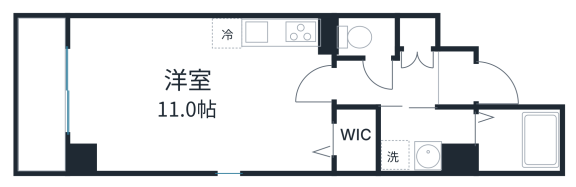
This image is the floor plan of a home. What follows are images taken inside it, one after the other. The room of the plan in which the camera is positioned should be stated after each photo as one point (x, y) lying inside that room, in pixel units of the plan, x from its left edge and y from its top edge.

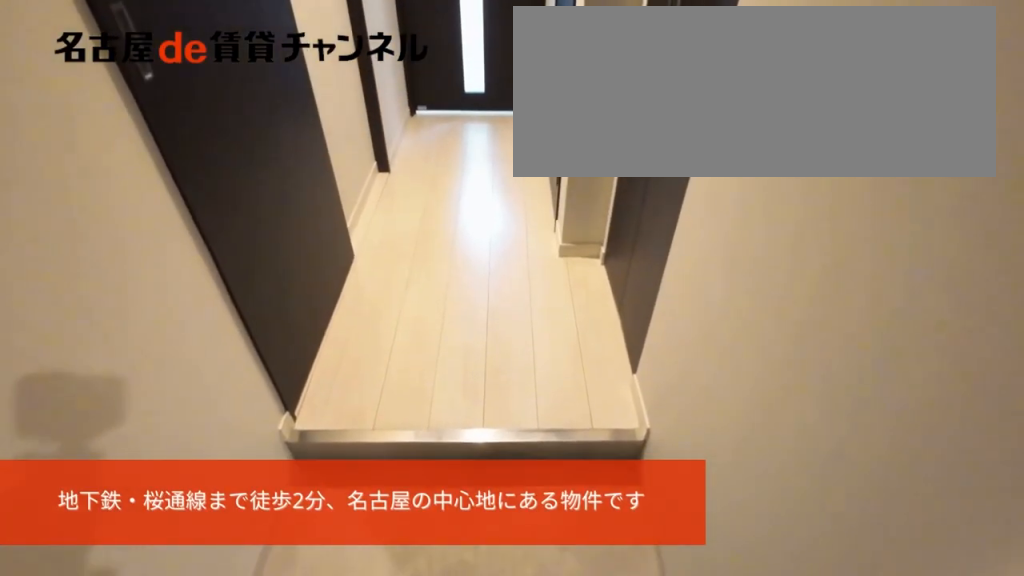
(456, 79)
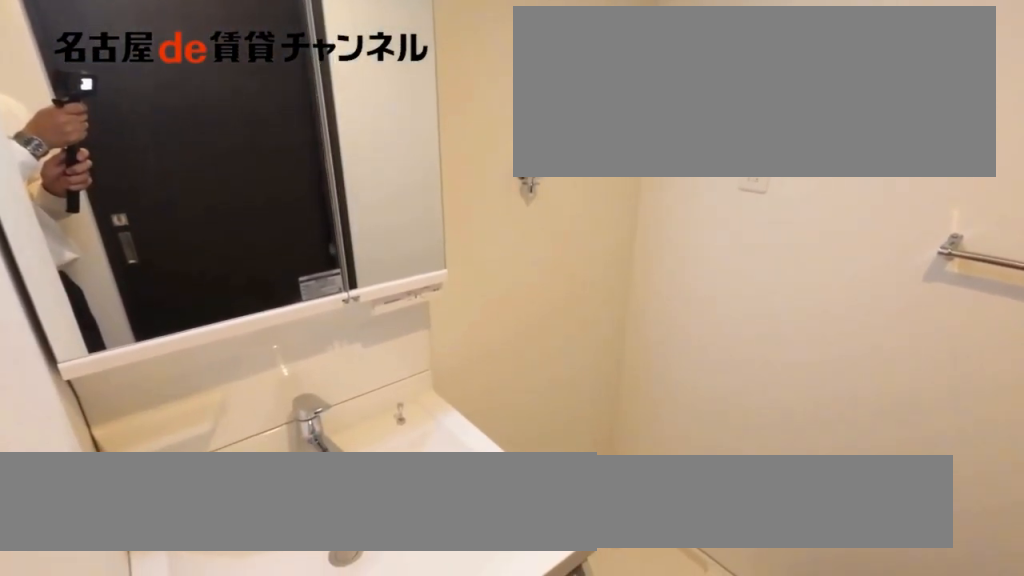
(426, 137)
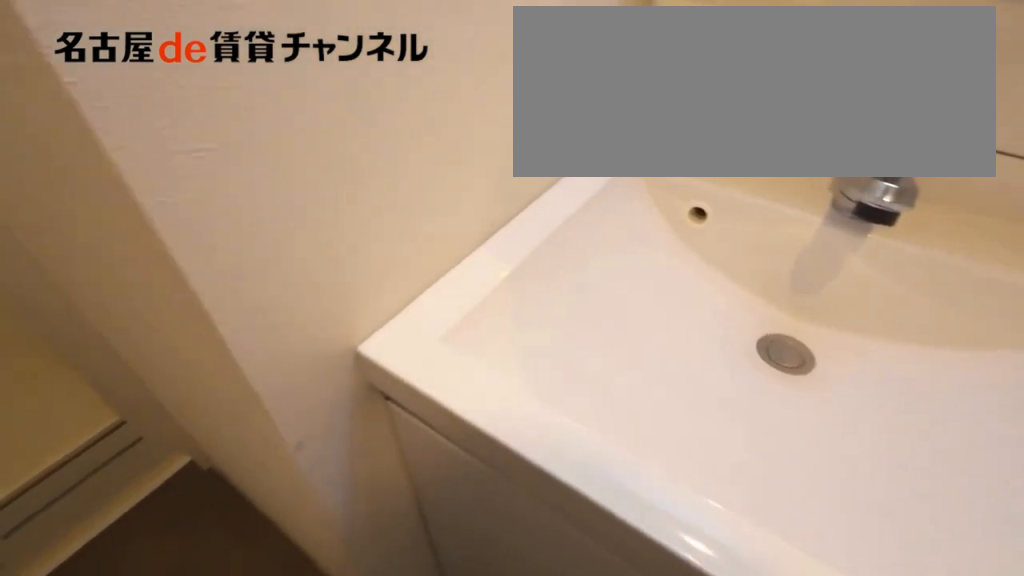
(426, 137)
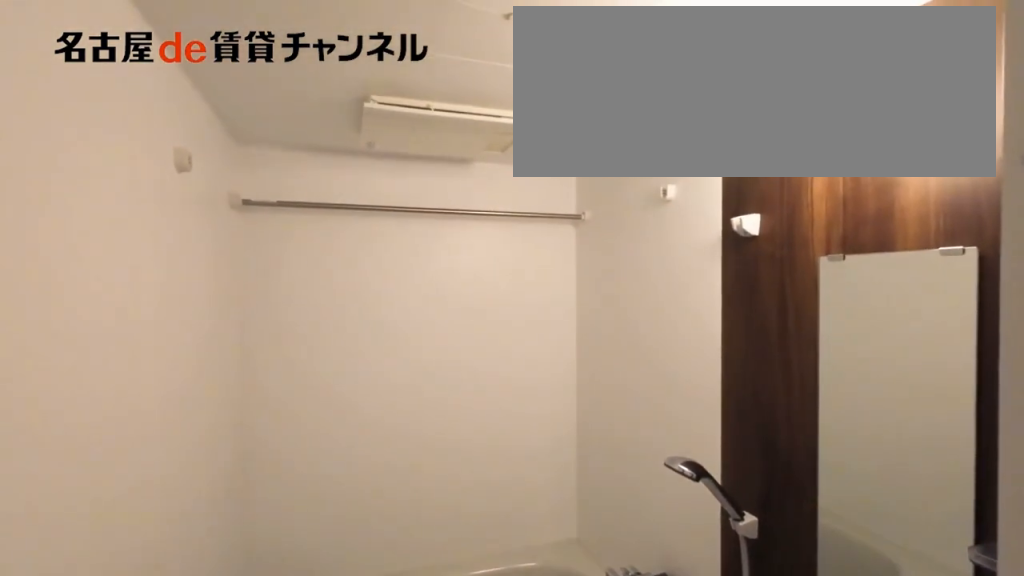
(517, 139)
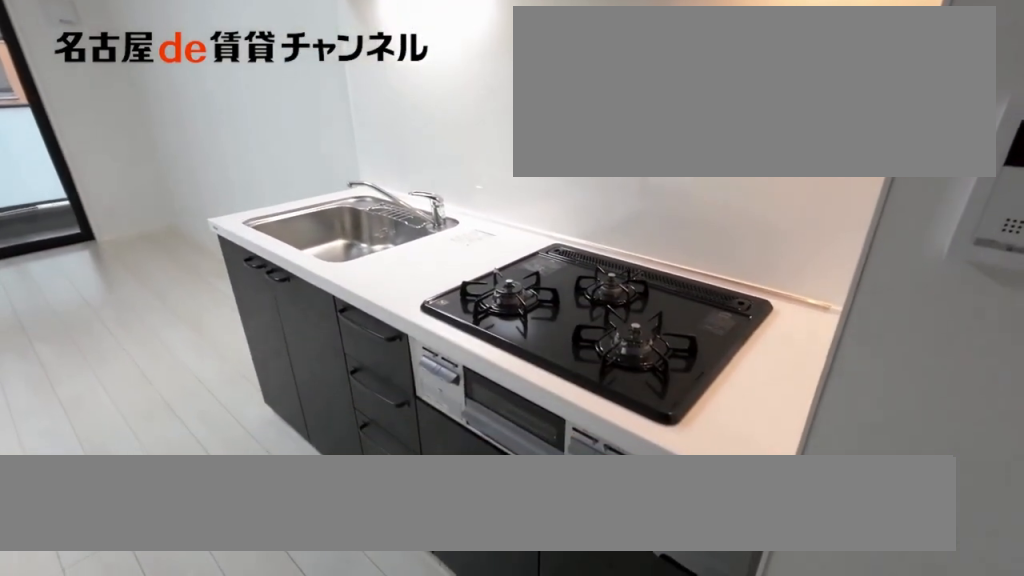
(274, 40)
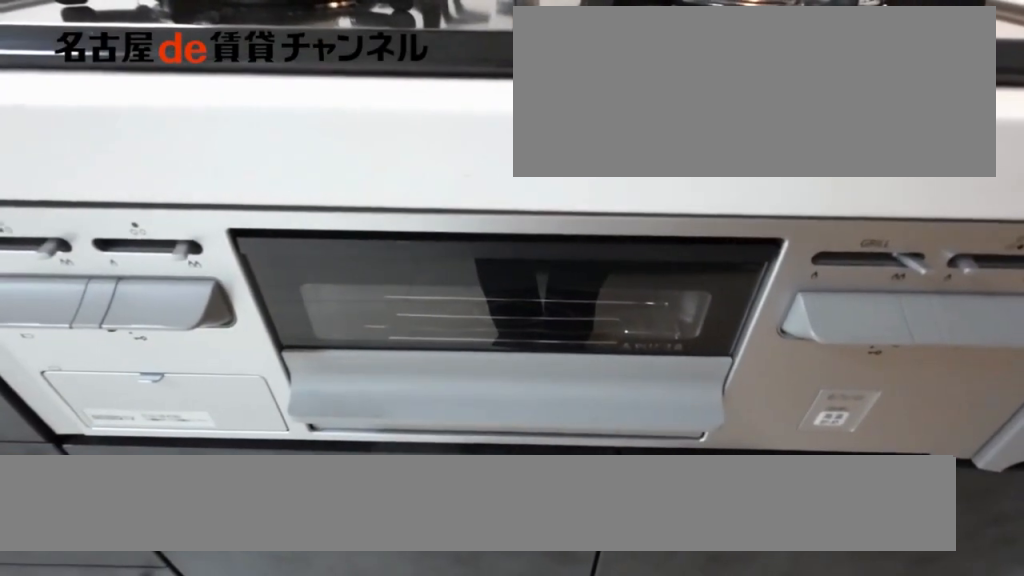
(274, 40)
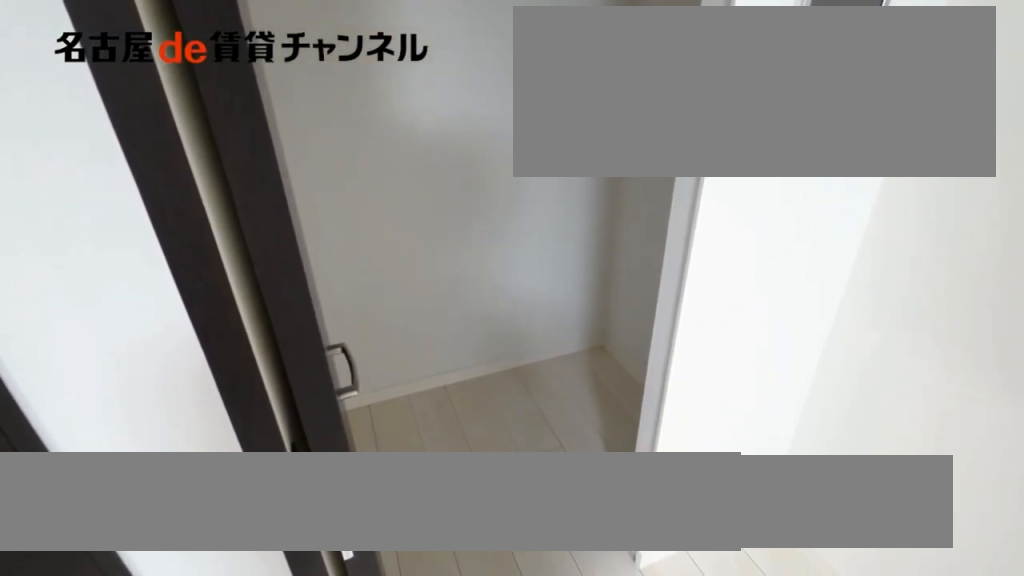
(356, 139)
